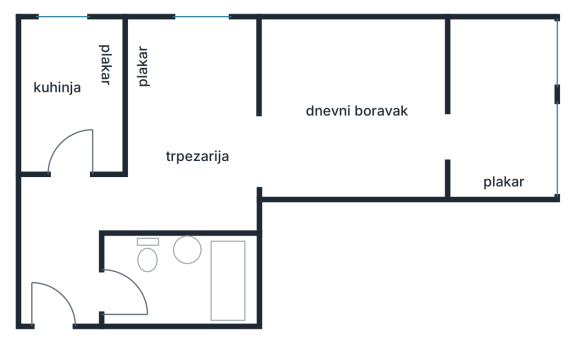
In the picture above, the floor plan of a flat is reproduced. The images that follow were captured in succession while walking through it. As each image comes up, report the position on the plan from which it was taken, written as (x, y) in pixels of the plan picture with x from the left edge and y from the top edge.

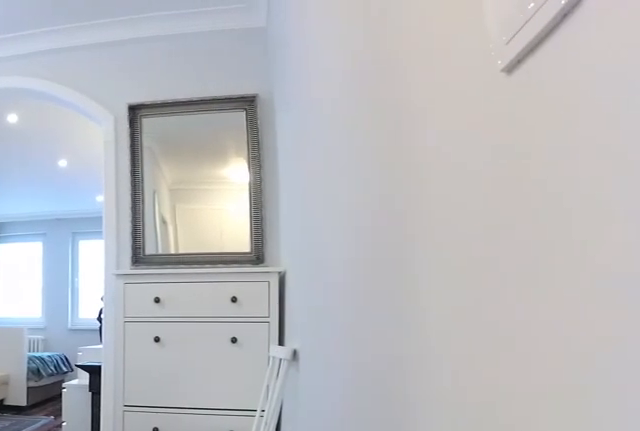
(68, 203)
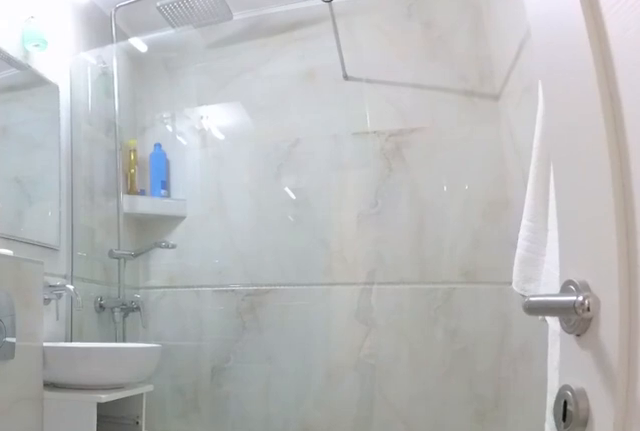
(99, 298)
